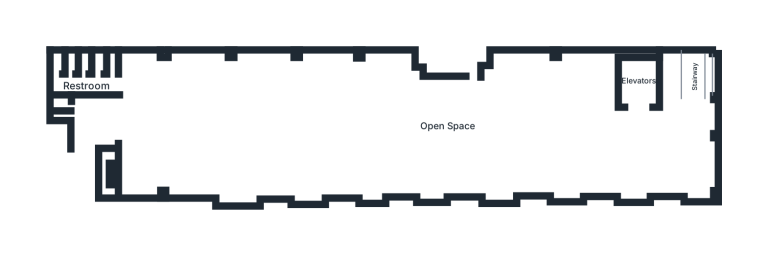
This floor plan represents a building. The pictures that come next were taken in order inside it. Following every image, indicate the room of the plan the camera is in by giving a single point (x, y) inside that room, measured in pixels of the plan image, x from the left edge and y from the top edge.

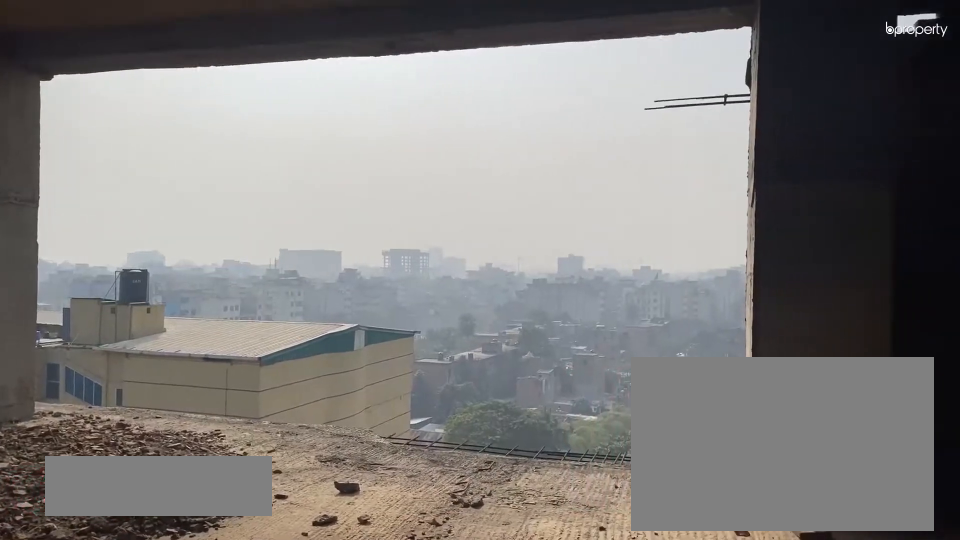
(691, 159)
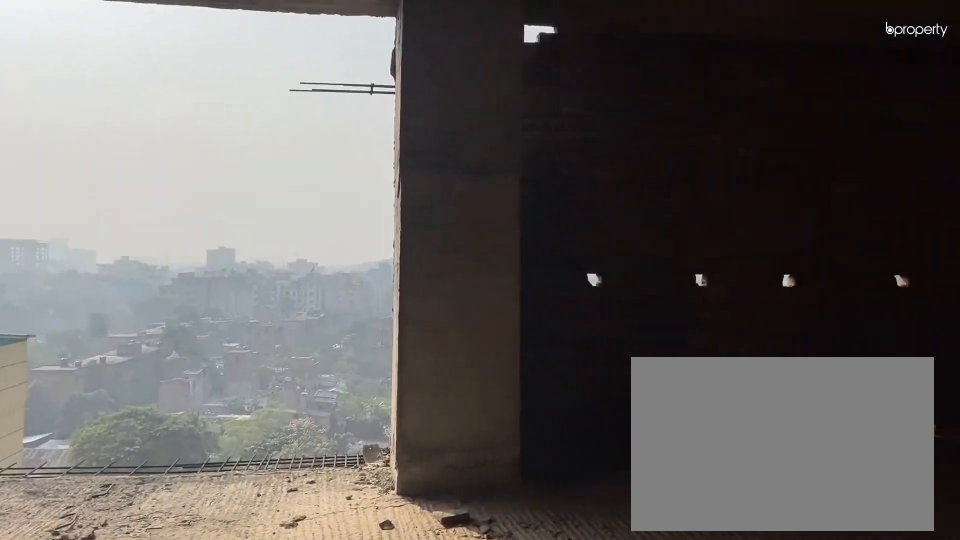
(691, 159)
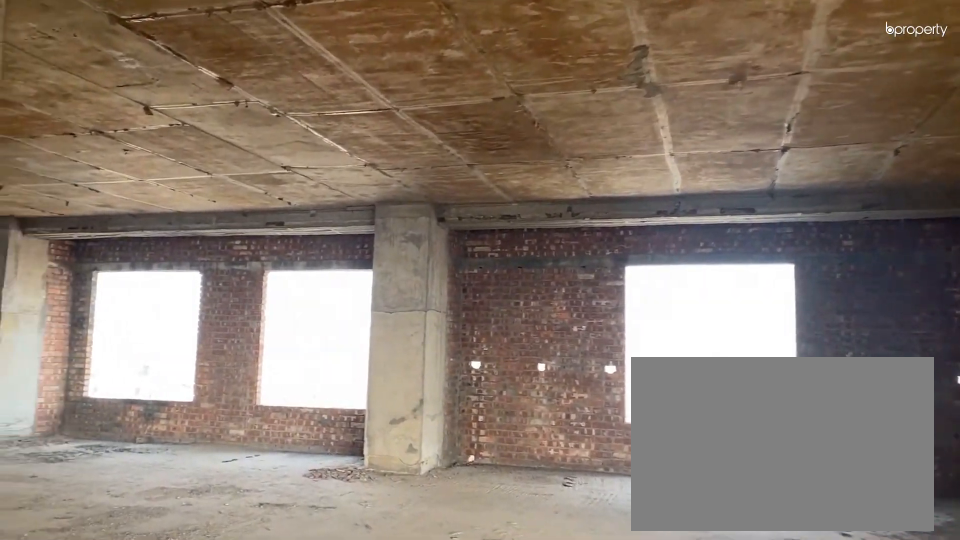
(571, 129)
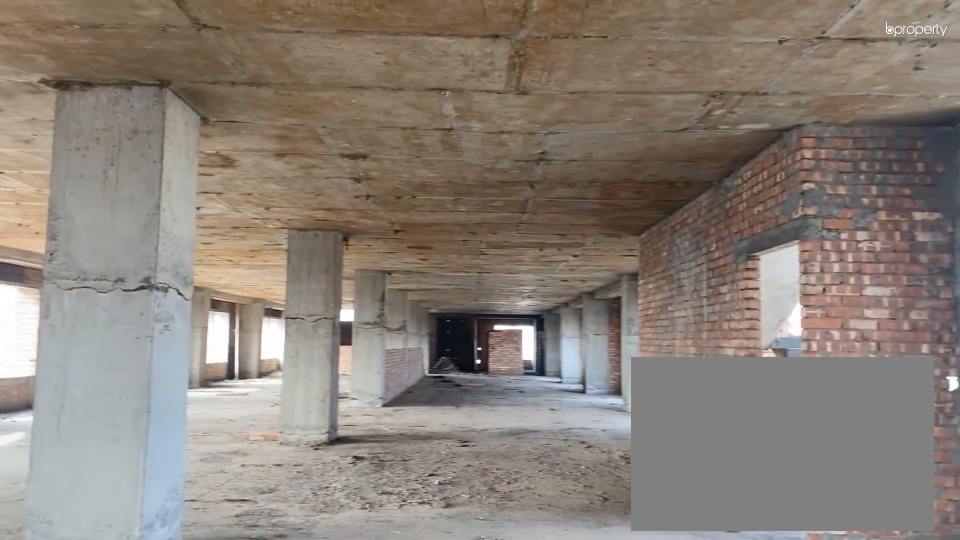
(485, 106)
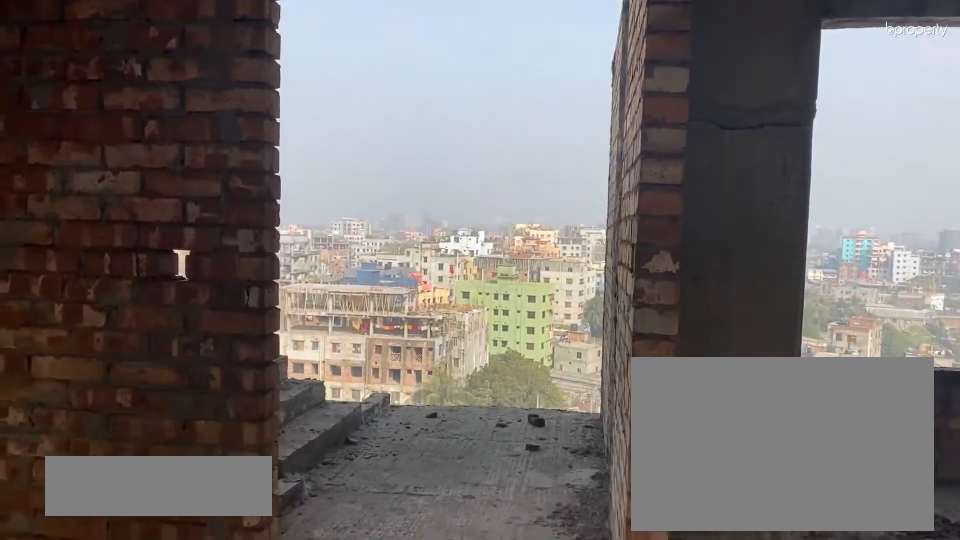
(476, 92)
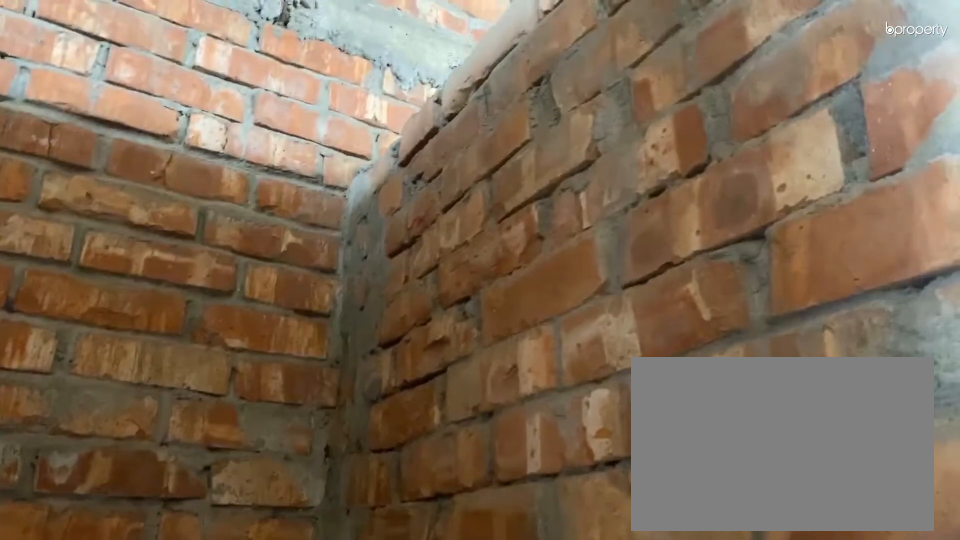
(100, 61)
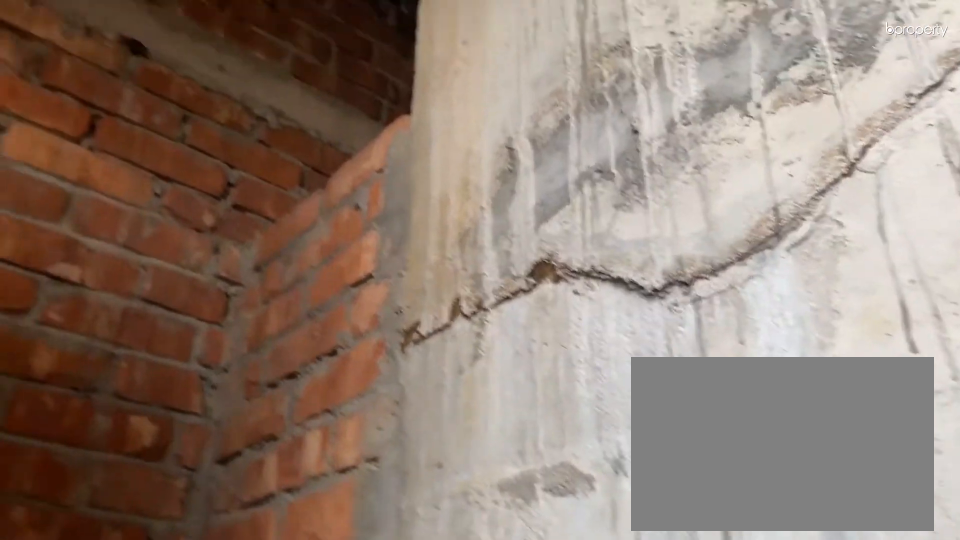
(58, 63)
